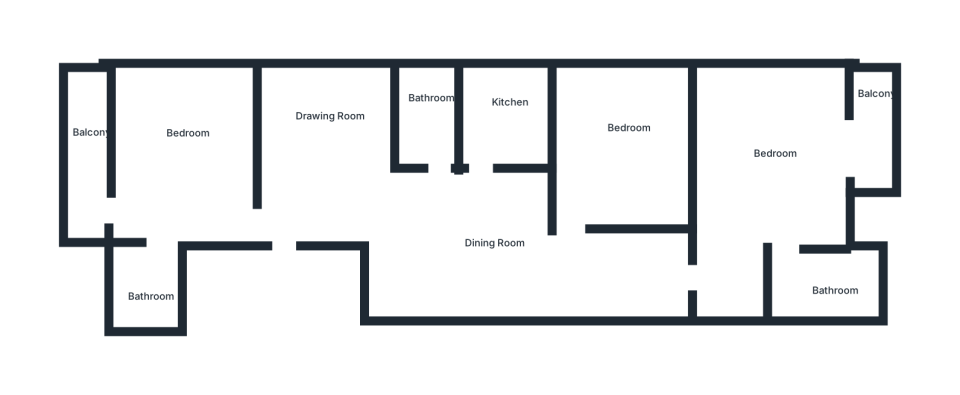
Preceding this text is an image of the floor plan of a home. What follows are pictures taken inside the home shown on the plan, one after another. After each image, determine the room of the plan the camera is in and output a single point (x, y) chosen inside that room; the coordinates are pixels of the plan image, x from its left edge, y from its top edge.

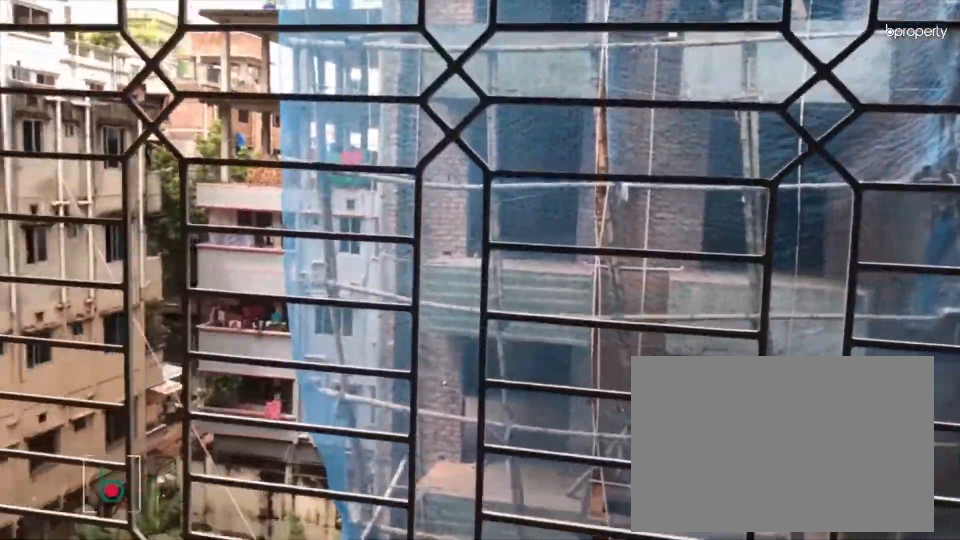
(874, 128)
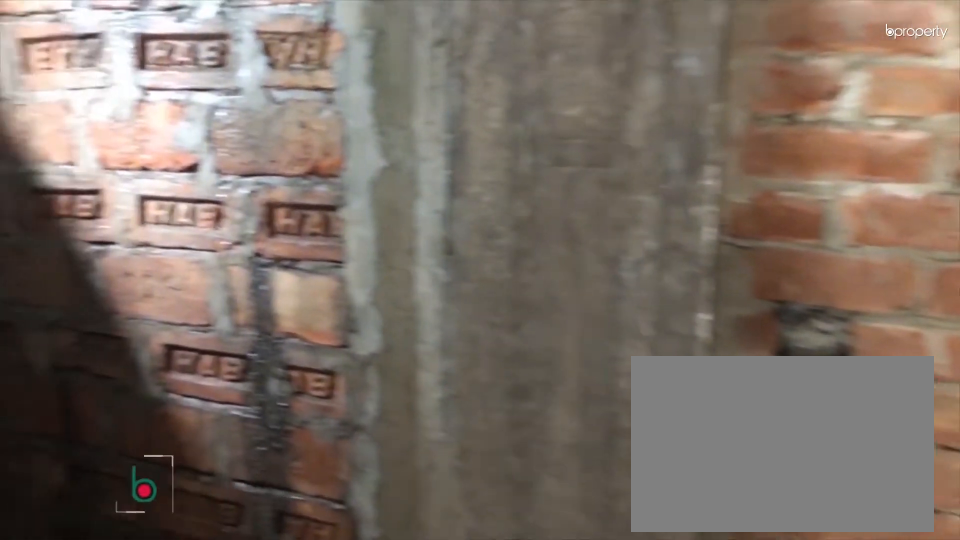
(822, 288)
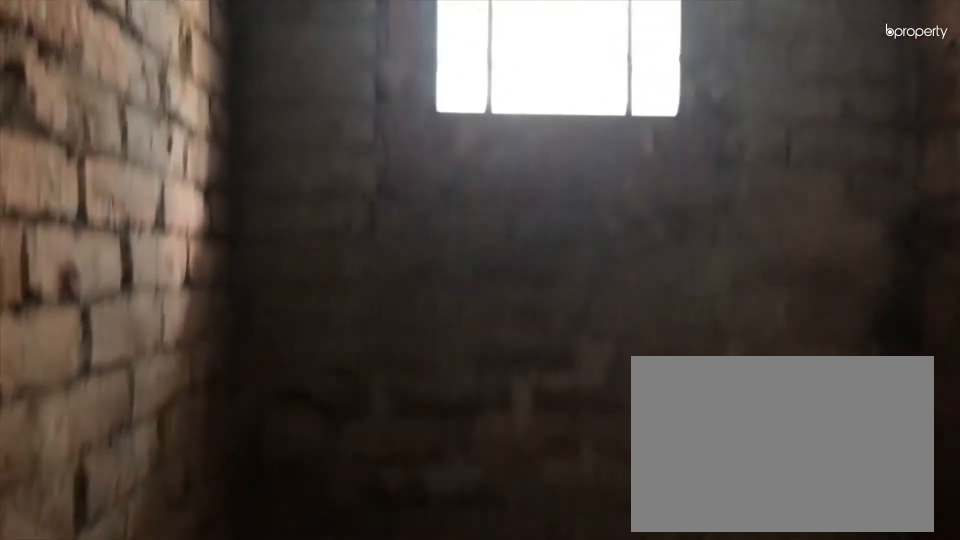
(822, 288)
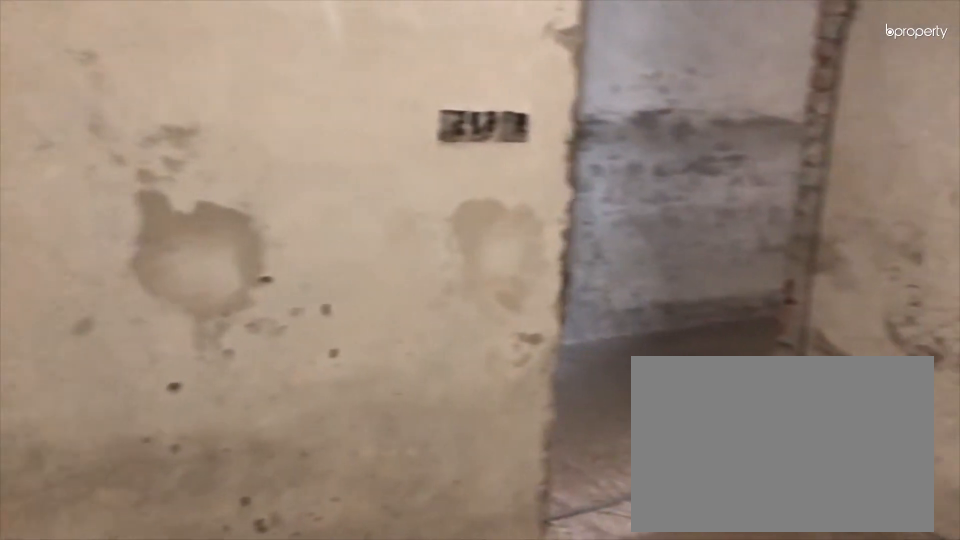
(632, 148)
